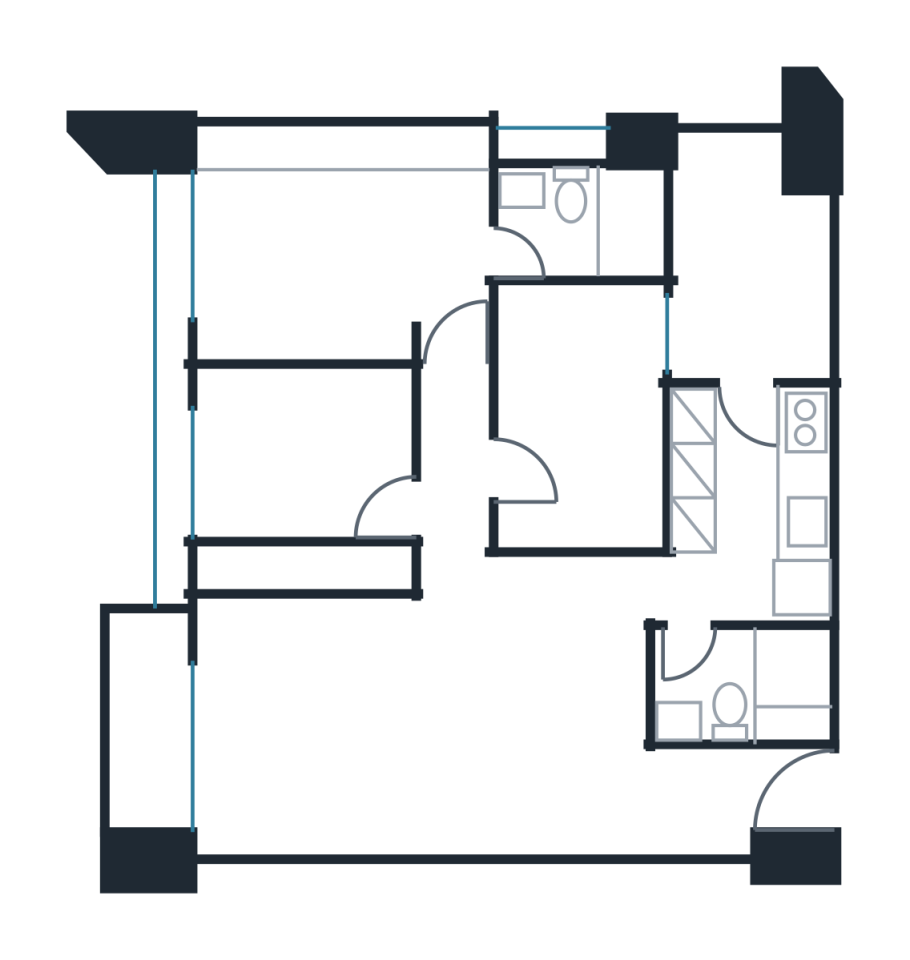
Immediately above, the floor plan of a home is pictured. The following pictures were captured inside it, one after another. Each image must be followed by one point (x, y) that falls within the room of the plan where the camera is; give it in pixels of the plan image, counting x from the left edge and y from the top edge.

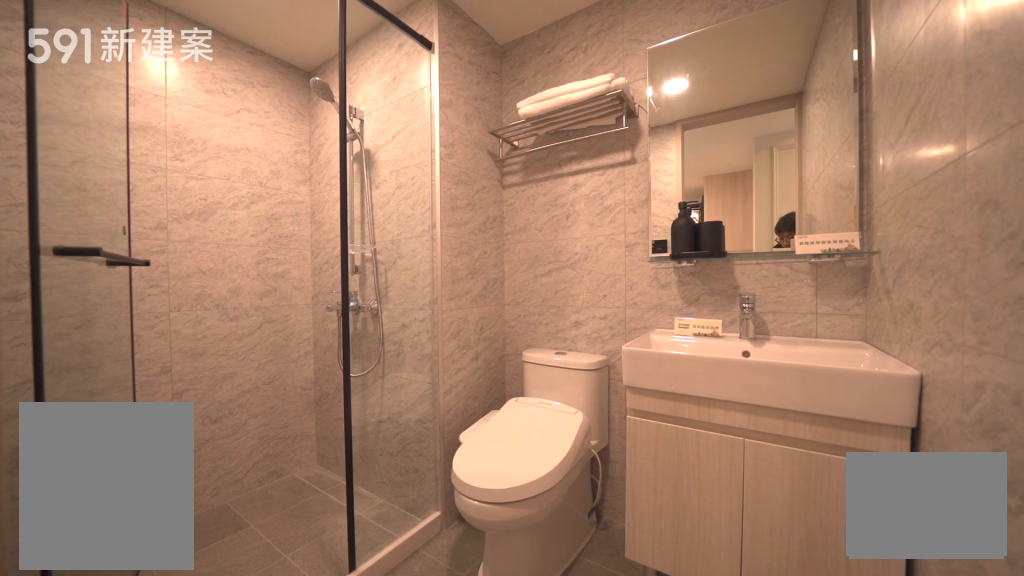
(740, 685)
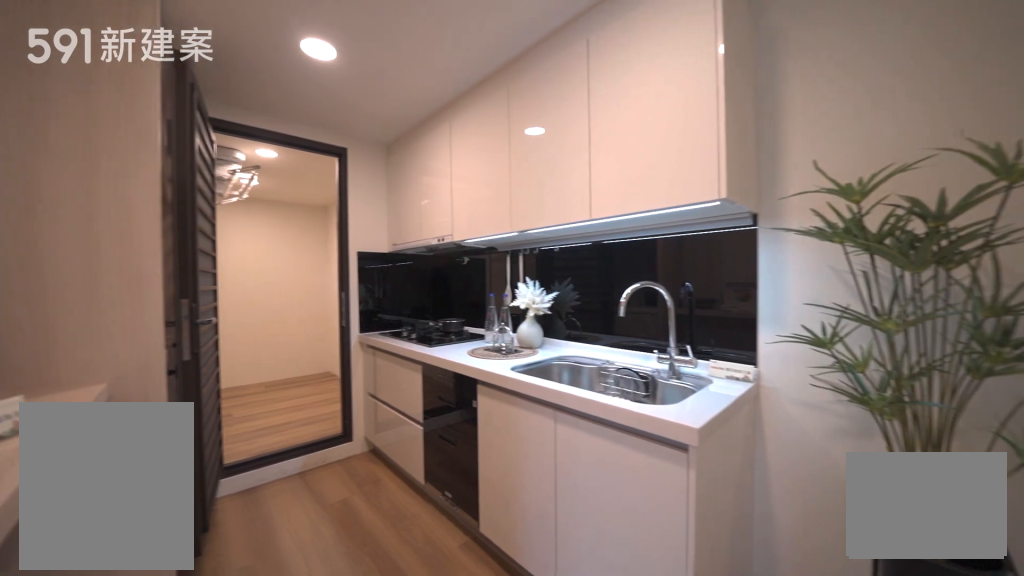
(746, 498)
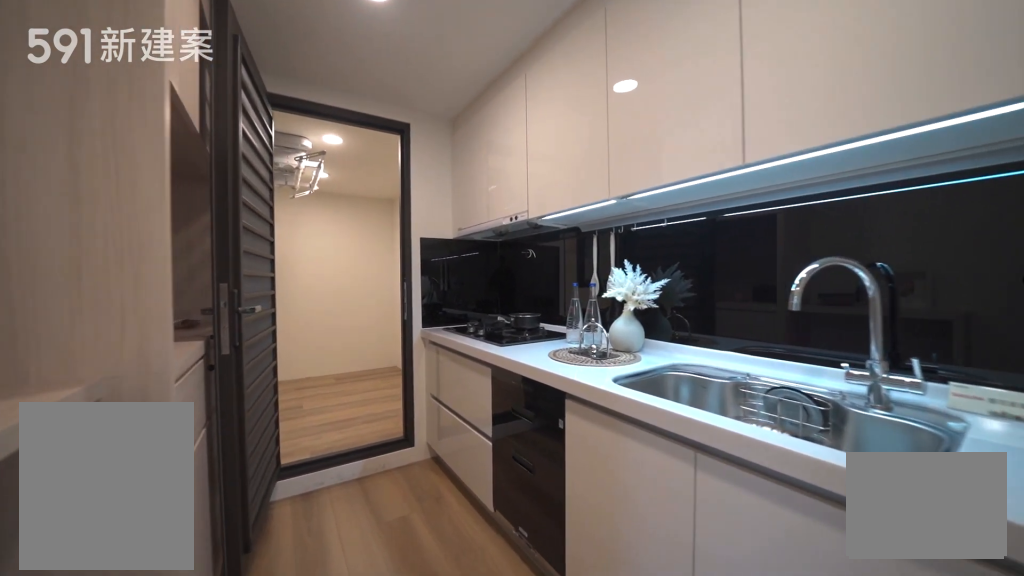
(746, 498)
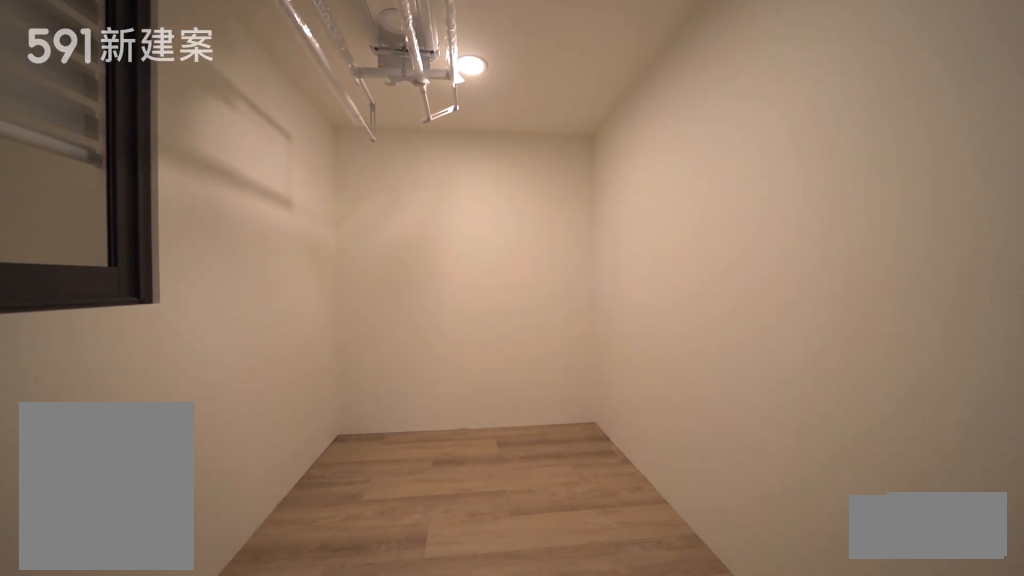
(750, 269)
